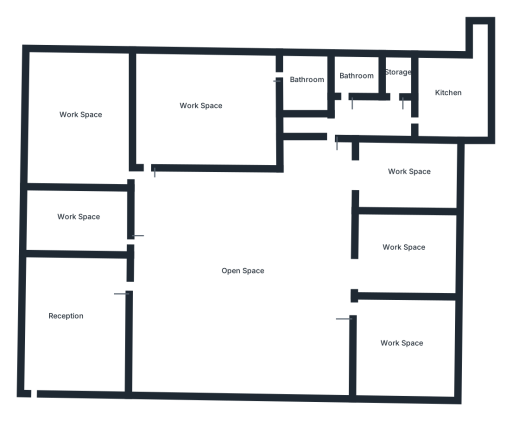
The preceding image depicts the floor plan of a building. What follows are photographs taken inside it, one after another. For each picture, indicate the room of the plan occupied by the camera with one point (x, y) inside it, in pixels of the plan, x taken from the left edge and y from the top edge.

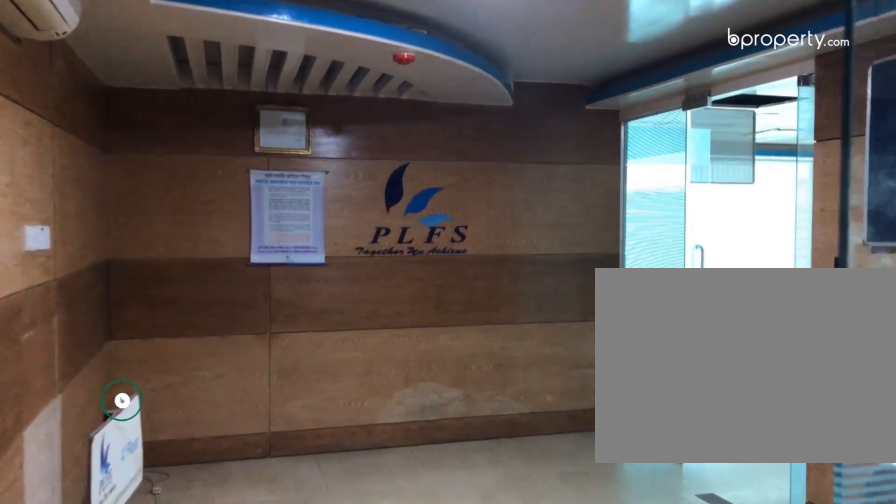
(55, 328)
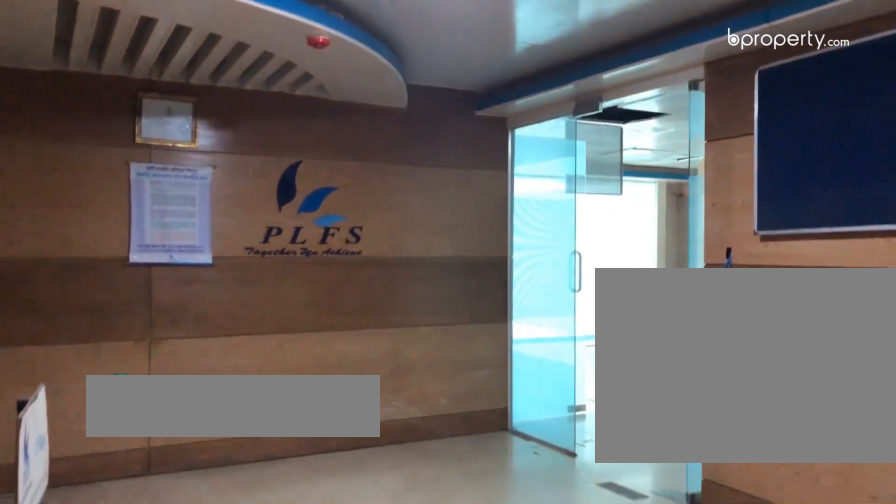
(56, 327)
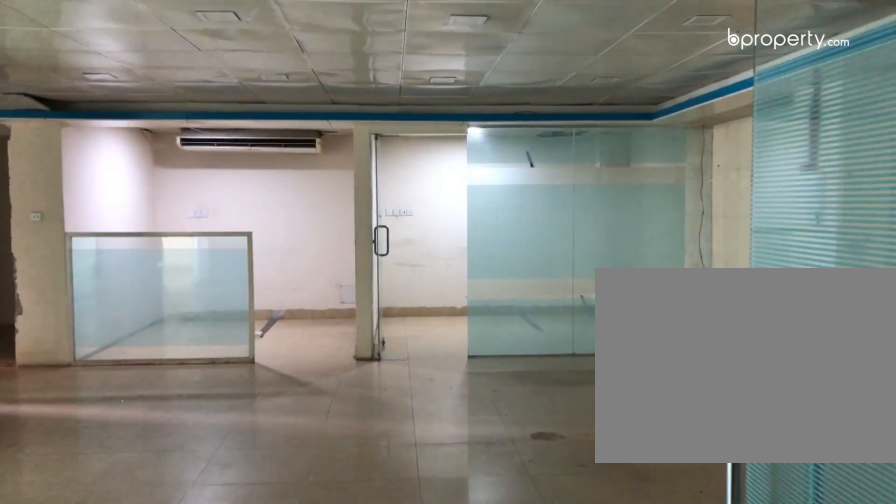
(236, 274)
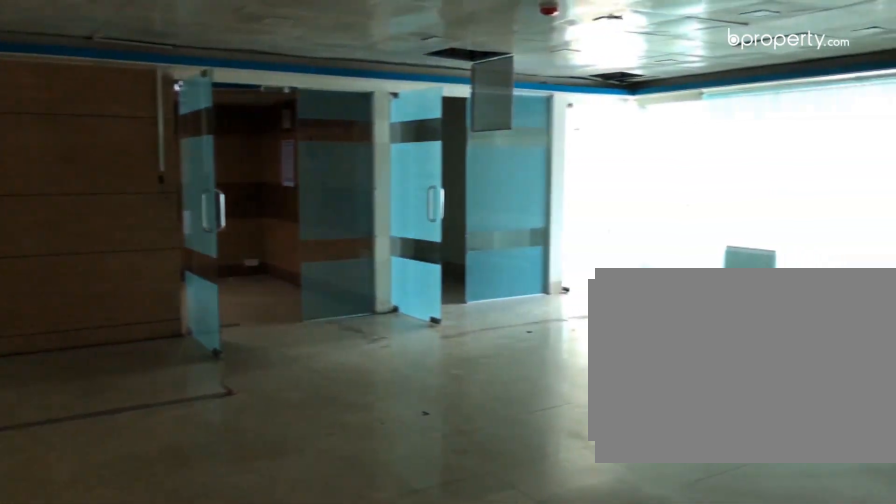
(236, 274)
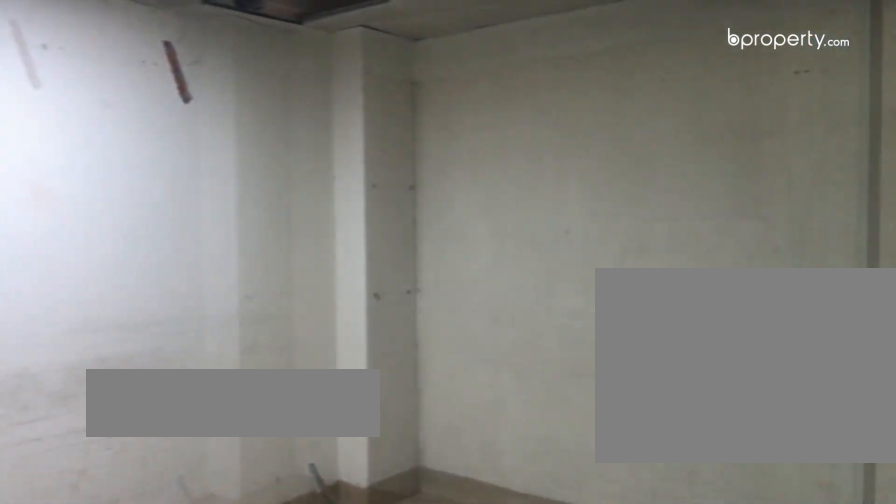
(401, 346)
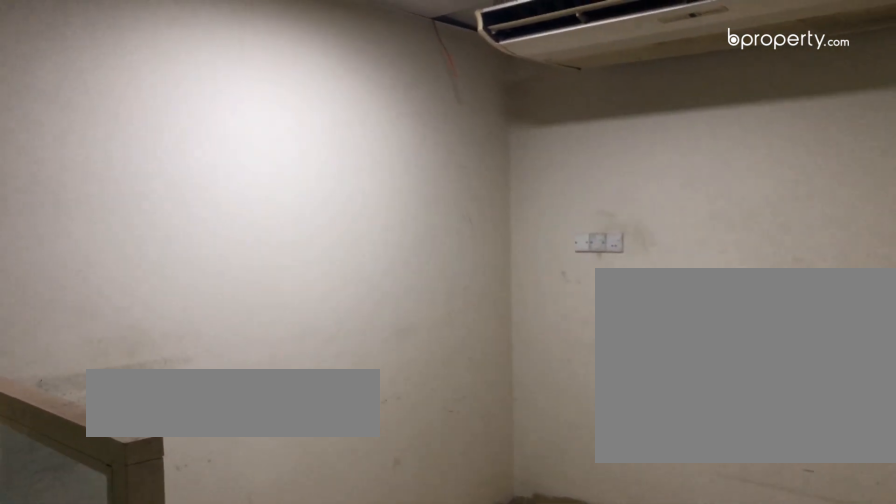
(403, 250)
